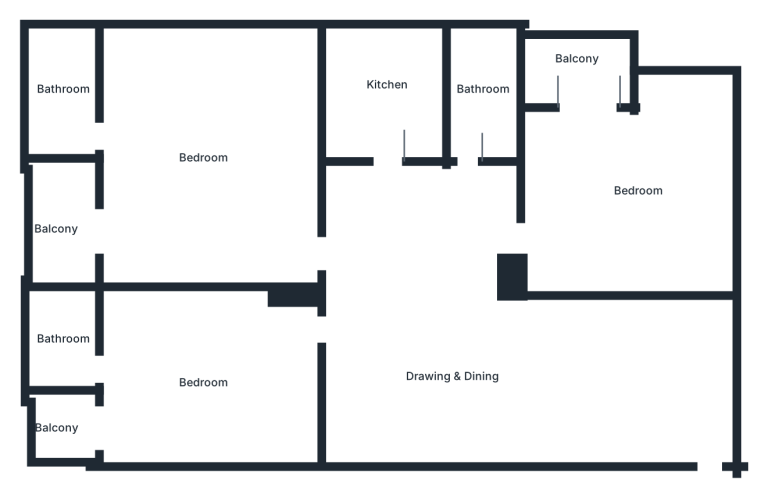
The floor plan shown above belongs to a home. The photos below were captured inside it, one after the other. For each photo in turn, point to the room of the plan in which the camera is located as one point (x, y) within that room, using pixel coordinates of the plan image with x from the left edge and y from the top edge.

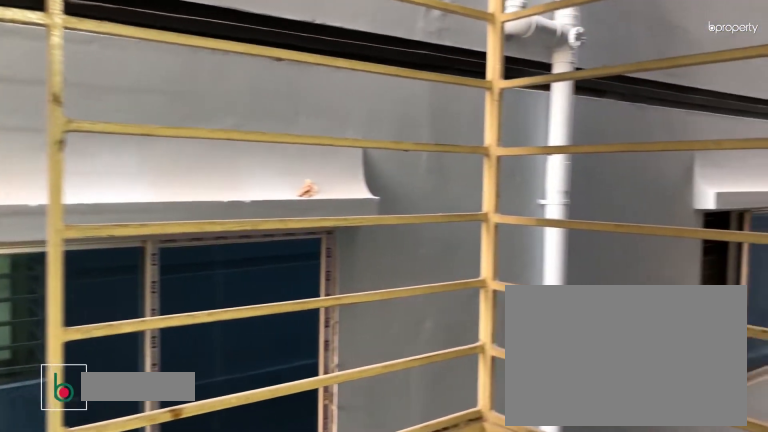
(575, 72)
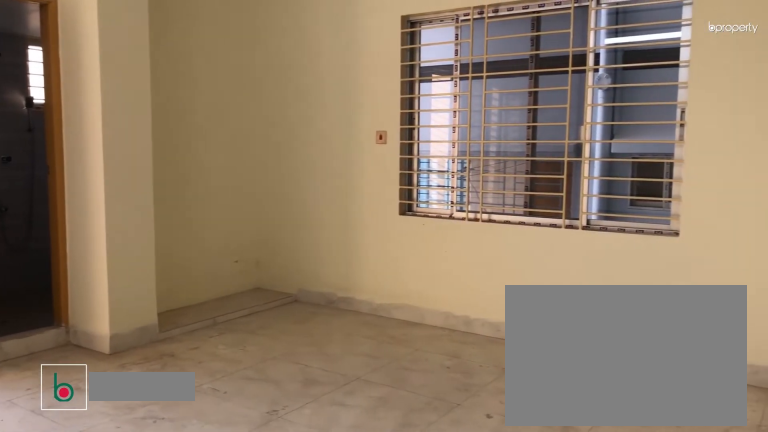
(195, 157)
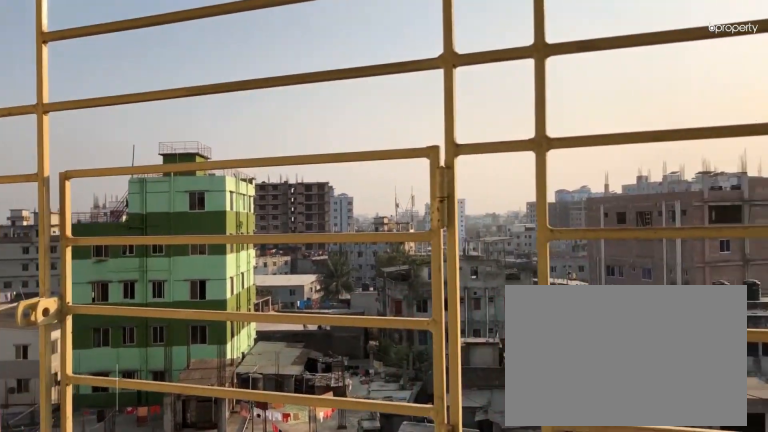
(65, 227)
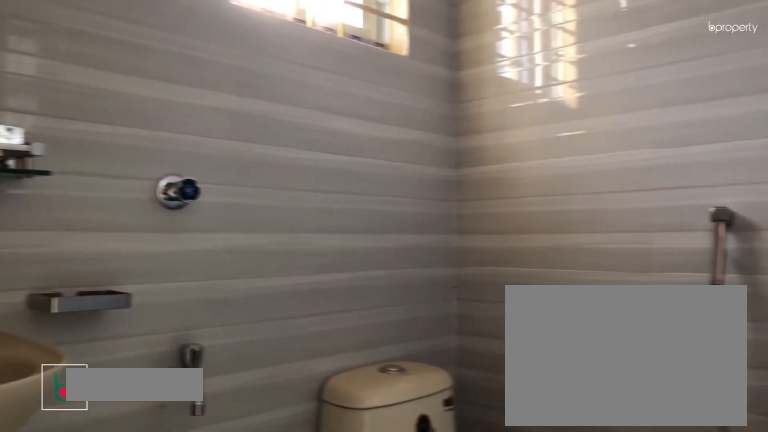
(63, 345)
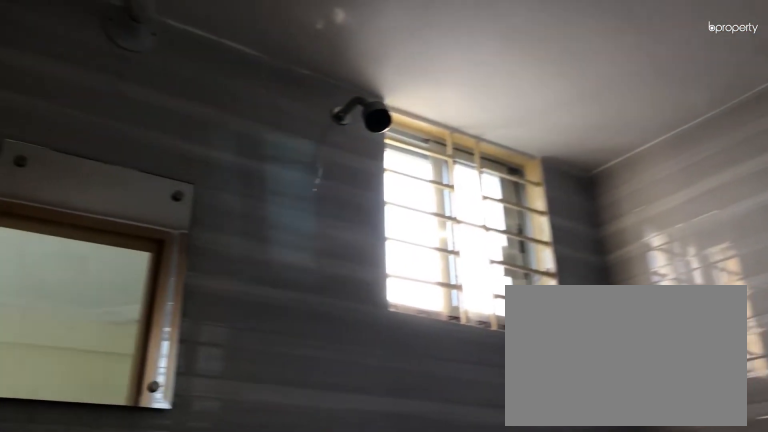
(63, 345)
